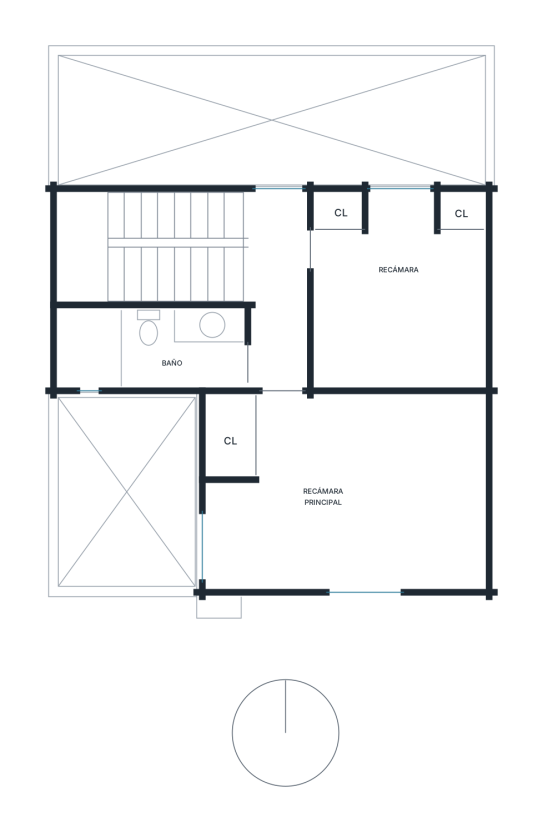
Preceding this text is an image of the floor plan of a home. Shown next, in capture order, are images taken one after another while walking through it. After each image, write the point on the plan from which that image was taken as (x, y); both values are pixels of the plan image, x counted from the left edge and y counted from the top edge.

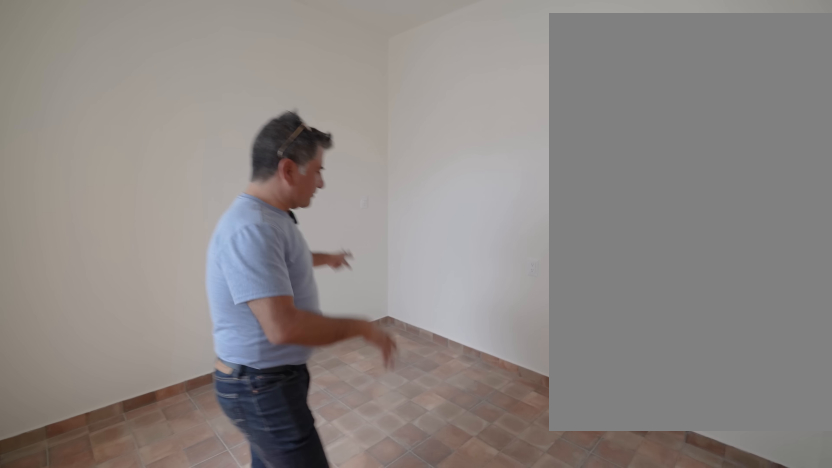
(336, 257)
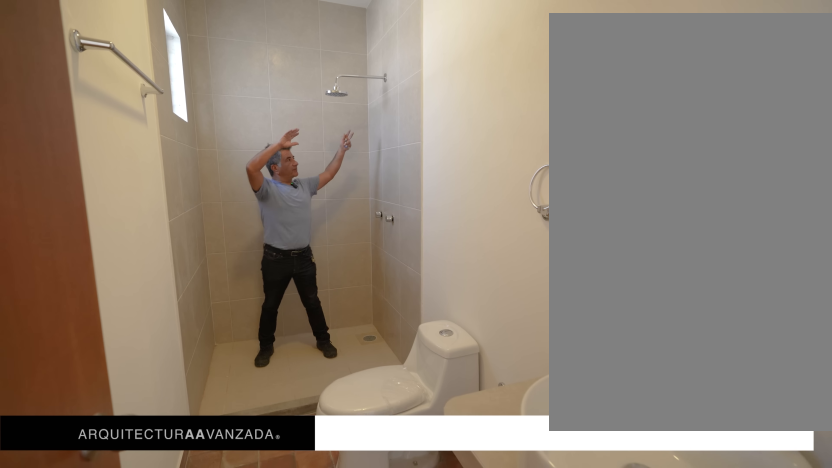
(219, 364)
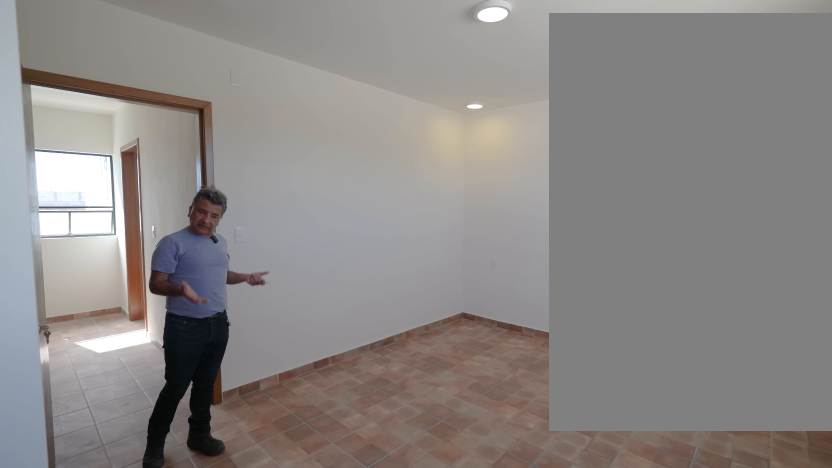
(284, 485)
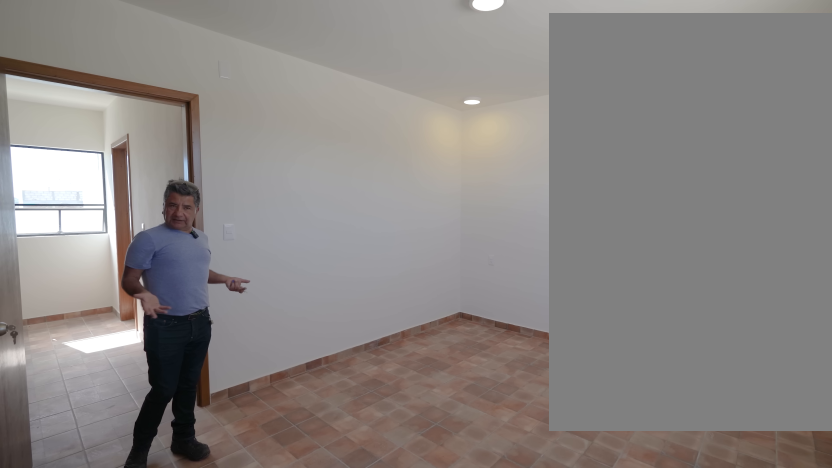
(284, 484)
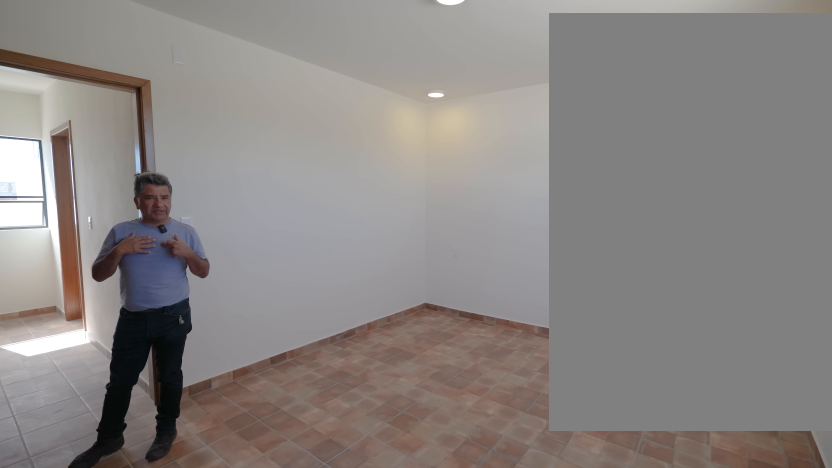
(284, 484)
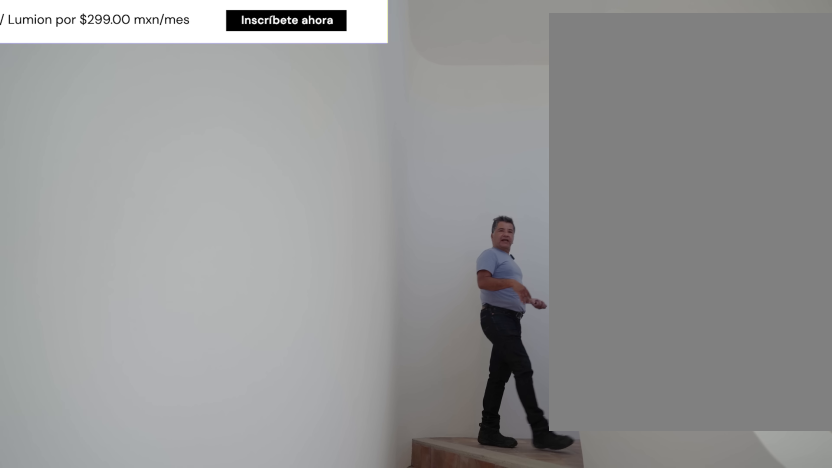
(235, 269)
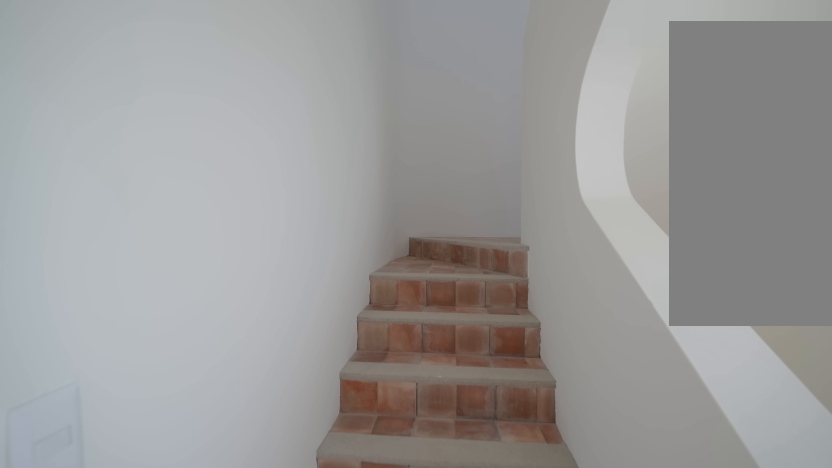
(231, 274)
